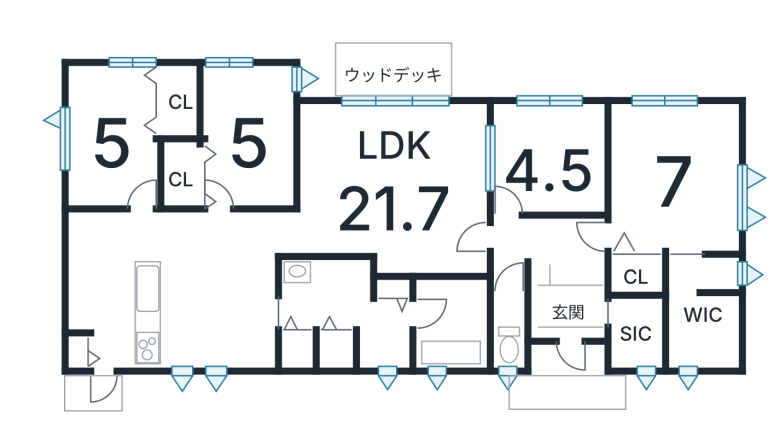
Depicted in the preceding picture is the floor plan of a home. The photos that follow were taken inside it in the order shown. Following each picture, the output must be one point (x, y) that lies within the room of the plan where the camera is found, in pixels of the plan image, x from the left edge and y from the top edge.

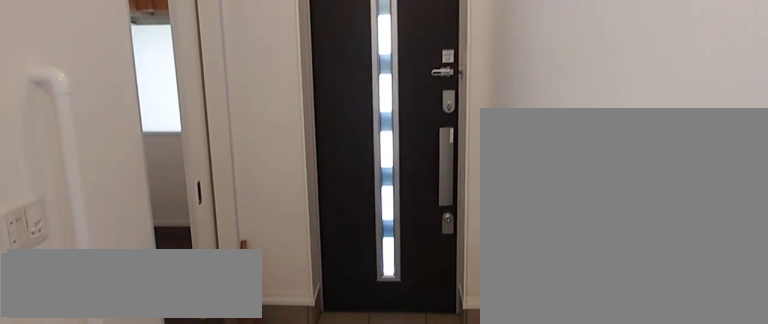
(572, 314)
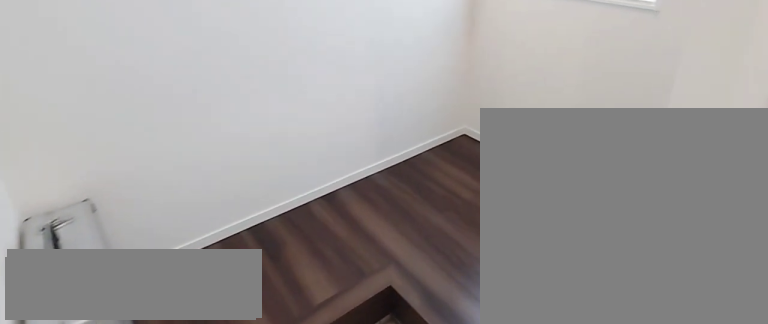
(572, 314)
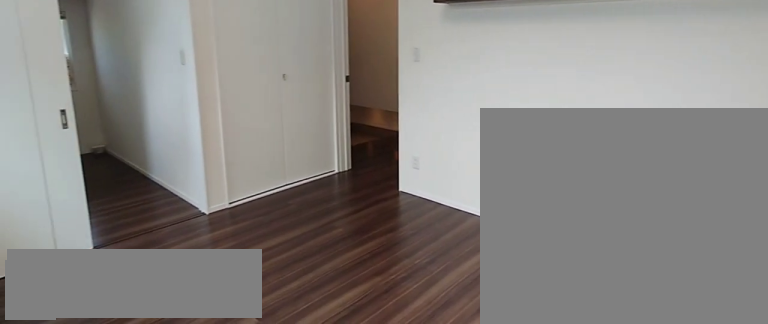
(669, 203)
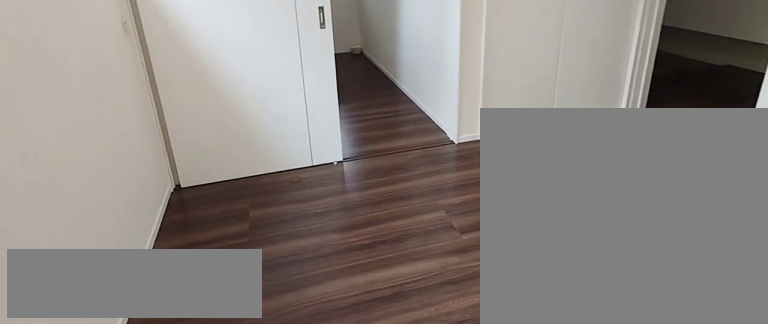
(669, 203)
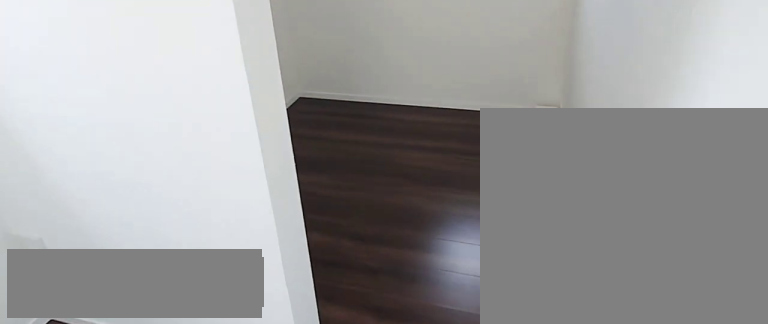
(704, 321)
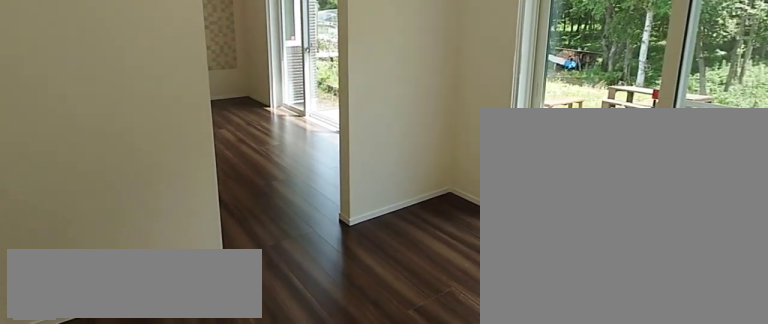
(553, 163)
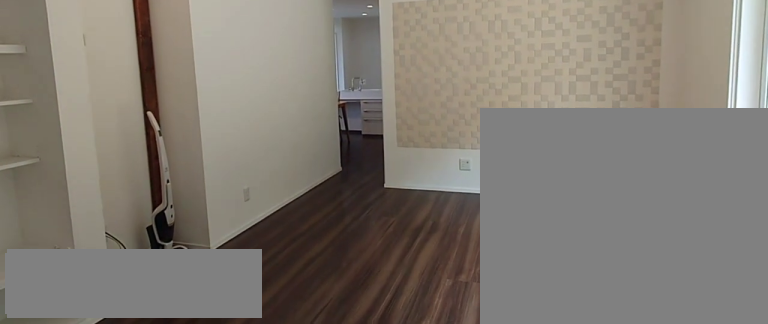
(395, 190)
